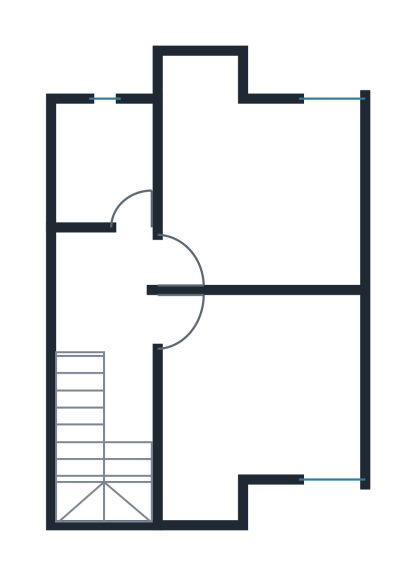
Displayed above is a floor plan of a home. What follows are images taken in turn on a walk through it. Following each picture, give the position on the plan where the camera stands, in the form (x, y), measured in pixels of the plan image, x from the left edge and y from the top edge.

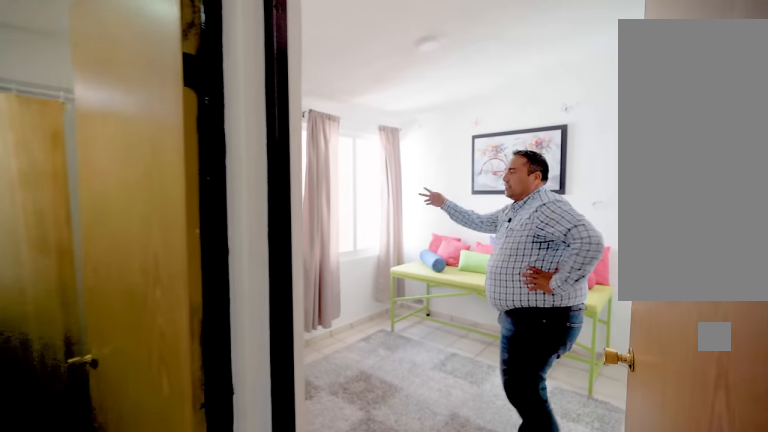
(117, 315)
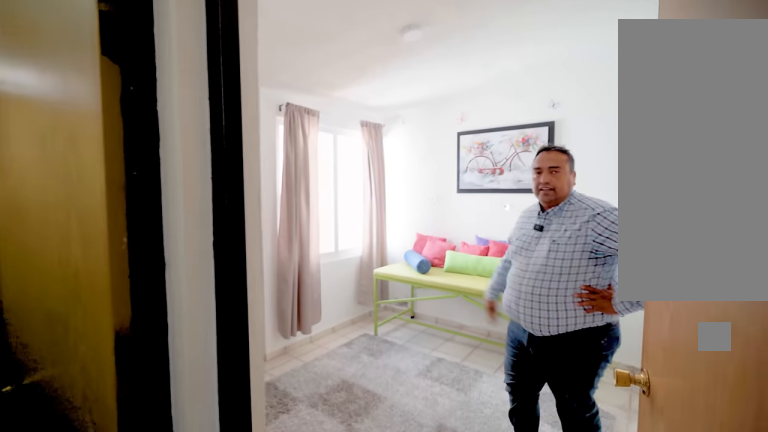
(114, 315)
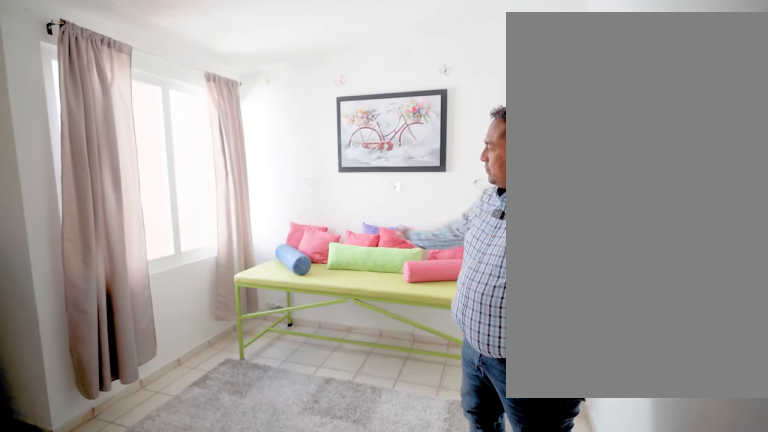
(176, 265)
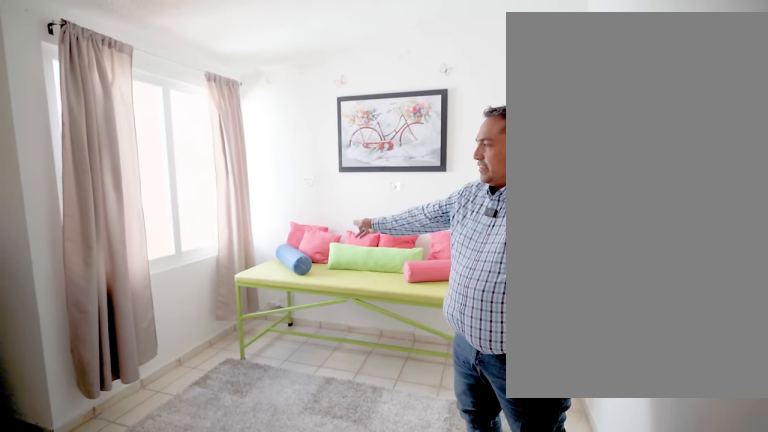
(176, 265)
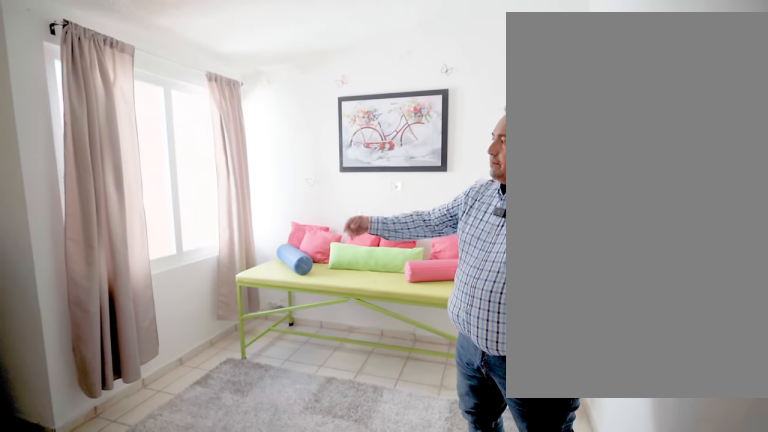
(176, 265)
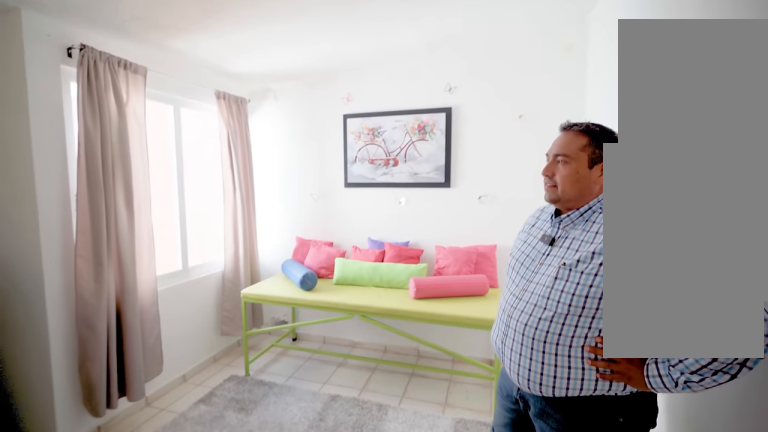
(179, 264)
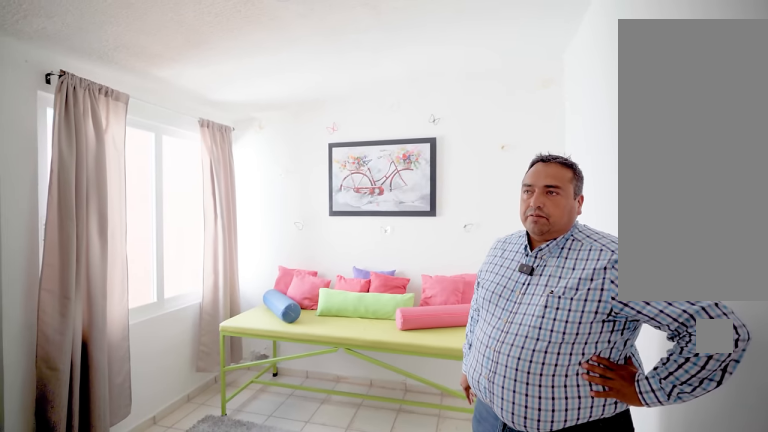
(179, 261)
